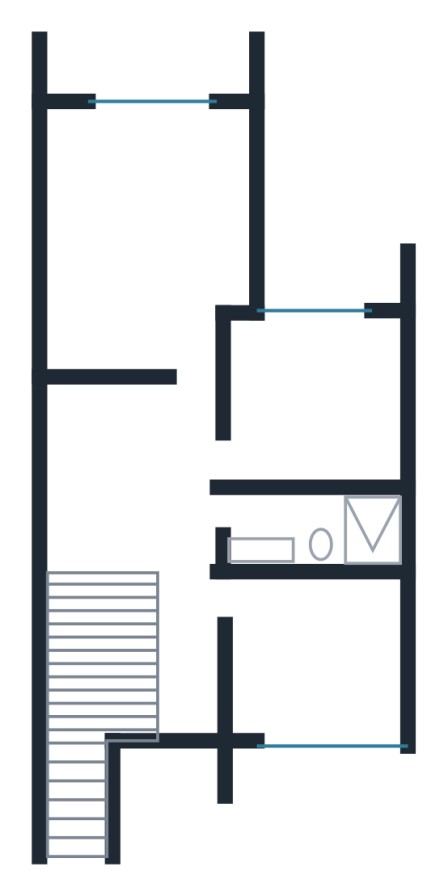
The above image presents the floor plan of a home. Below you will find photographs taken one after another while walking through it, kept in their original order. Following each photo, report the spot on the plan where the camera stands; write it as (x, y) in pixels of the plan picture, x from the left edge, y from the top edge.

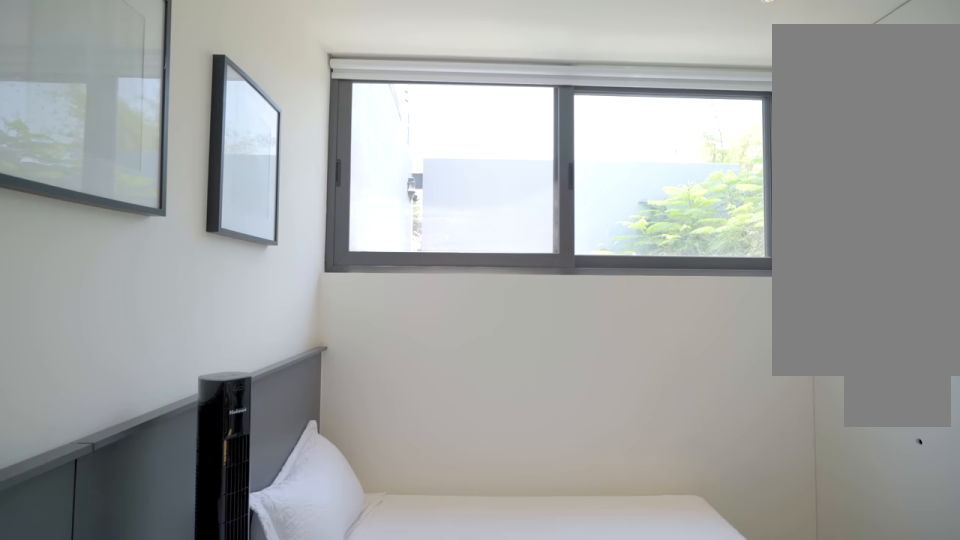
(269, 680)
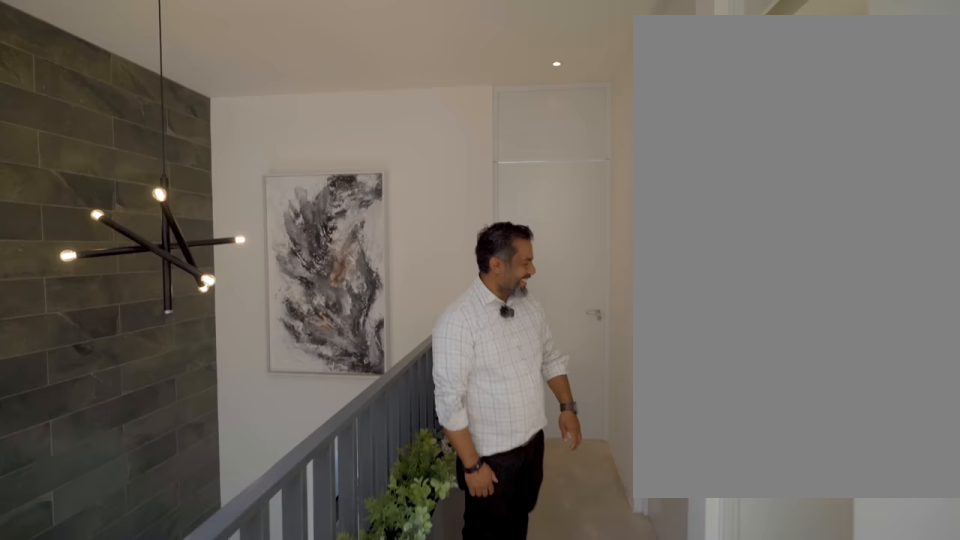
(194, 502)
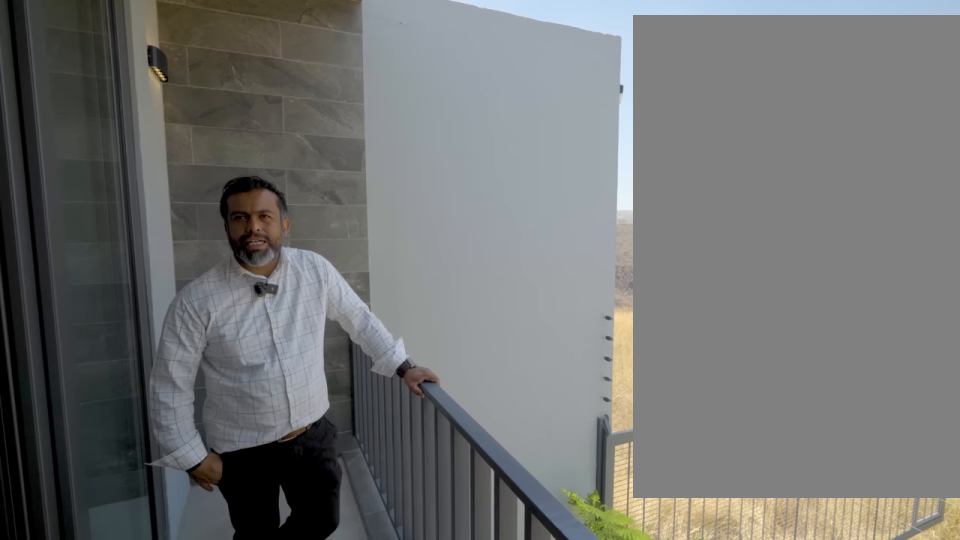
(169, 75)
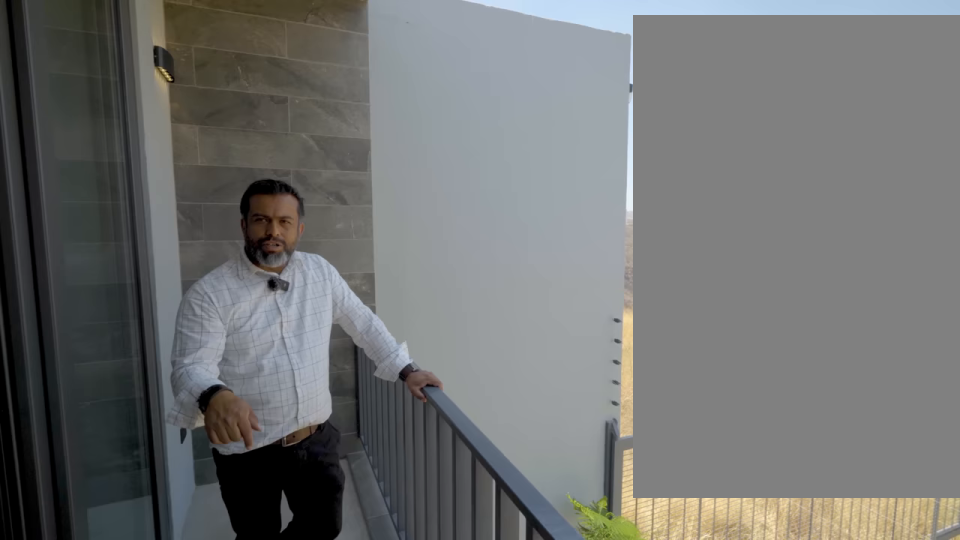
(169, 75)
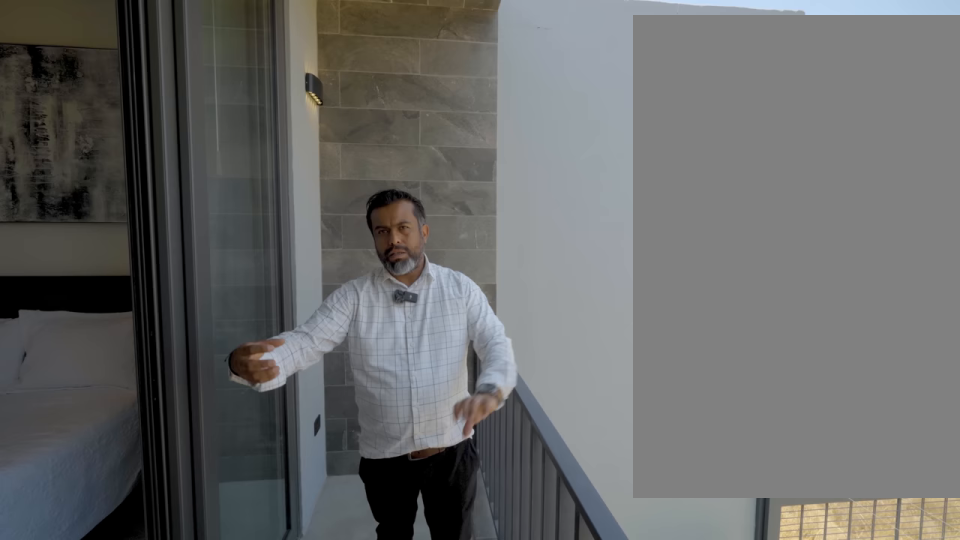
(168, 76)
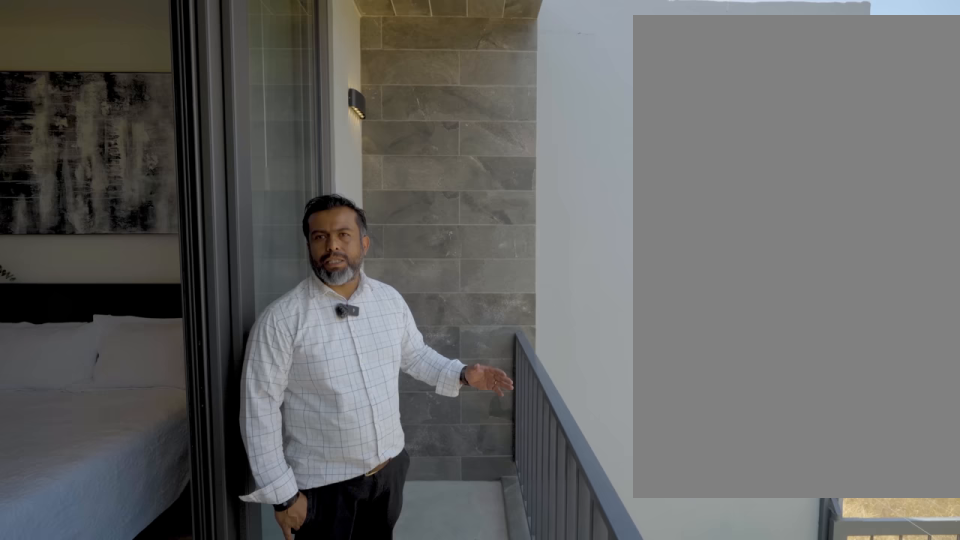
(168, 76)
